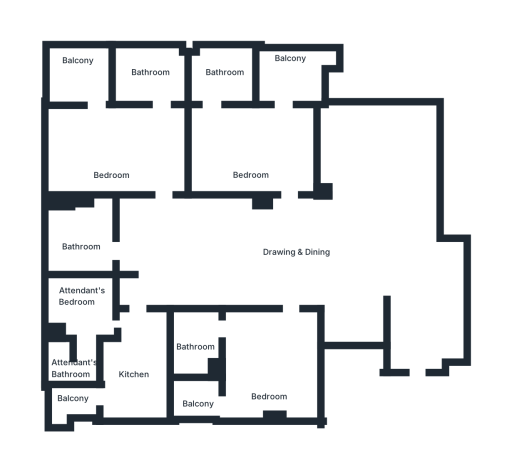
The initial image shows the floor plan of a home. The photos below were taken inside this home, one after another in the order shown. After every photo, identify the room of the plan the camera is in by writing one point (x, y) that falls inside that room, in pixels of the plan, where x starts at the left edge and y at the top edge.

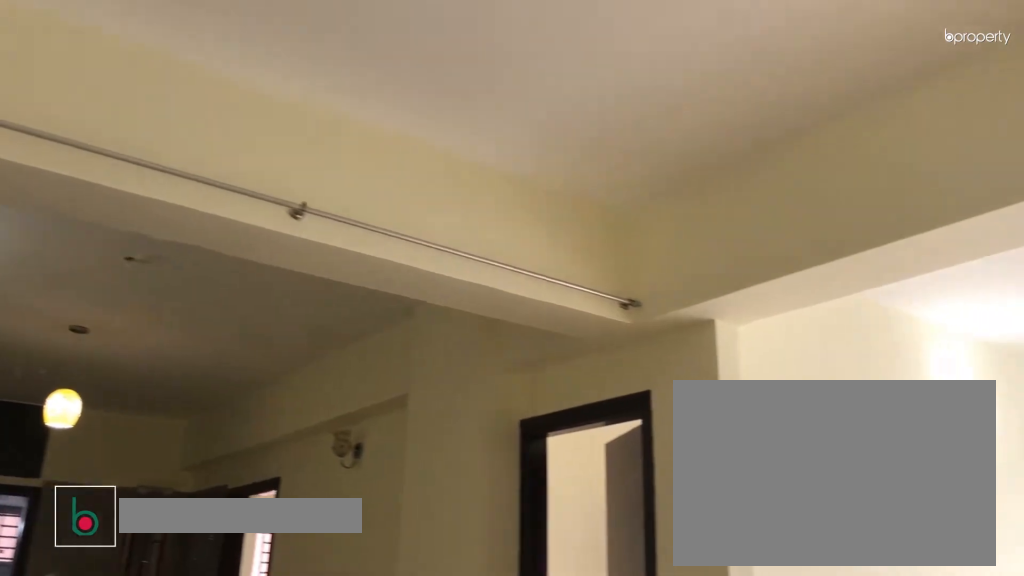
(322, 260)
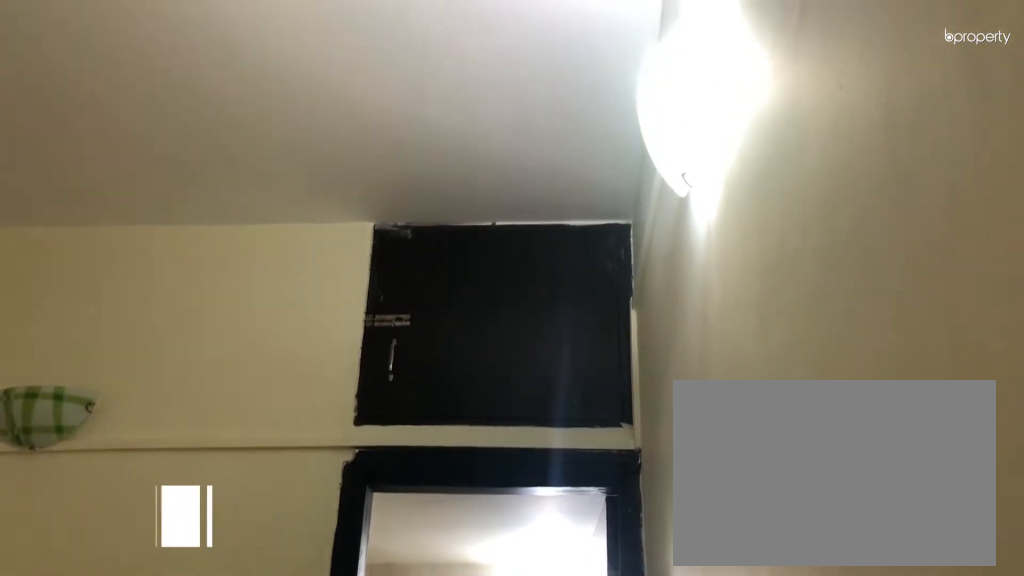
(266, 358)
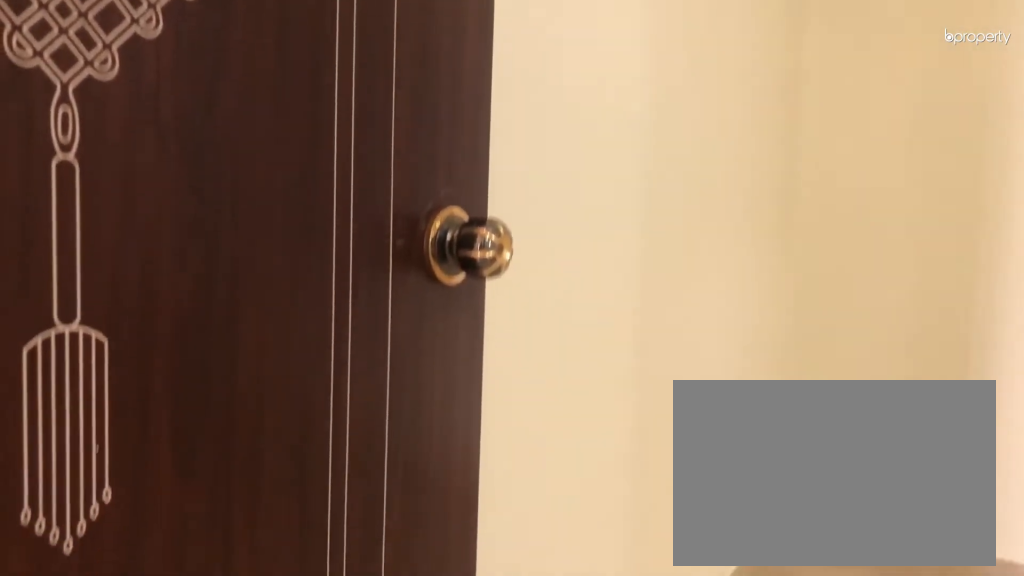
(266, 358)
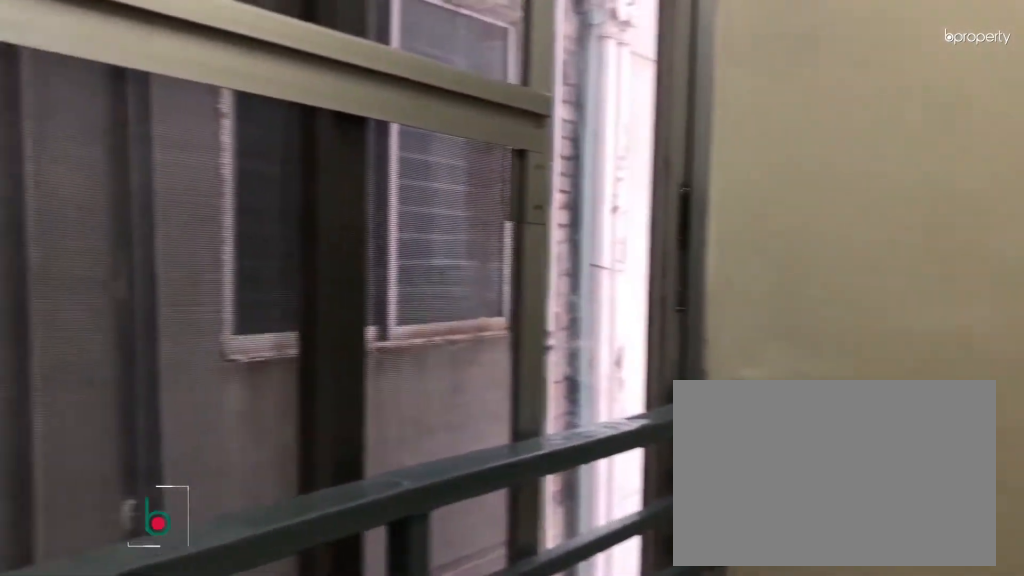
(198, 403)
